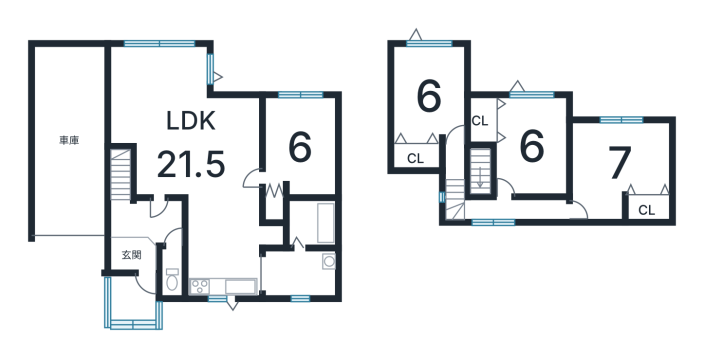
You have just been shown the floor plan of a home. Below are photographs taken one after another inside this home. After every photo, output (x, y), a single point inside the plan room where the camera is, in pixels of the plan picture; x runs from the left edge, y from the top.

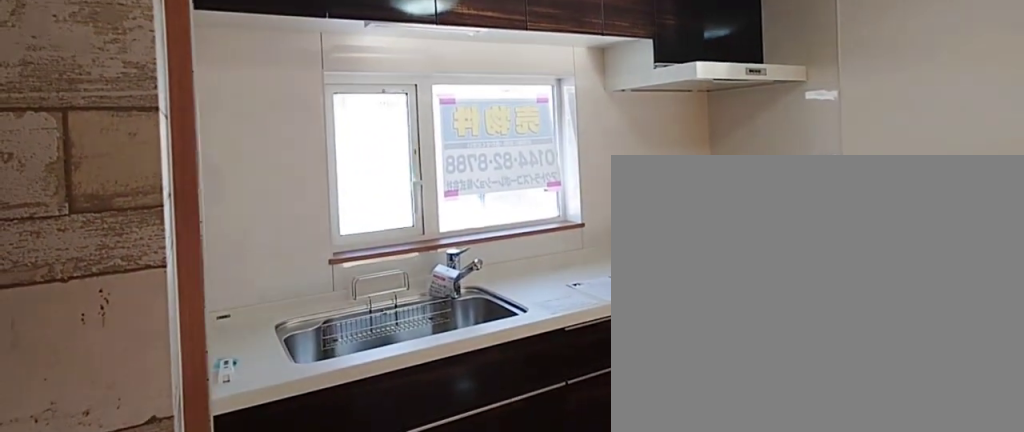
(225, 257)
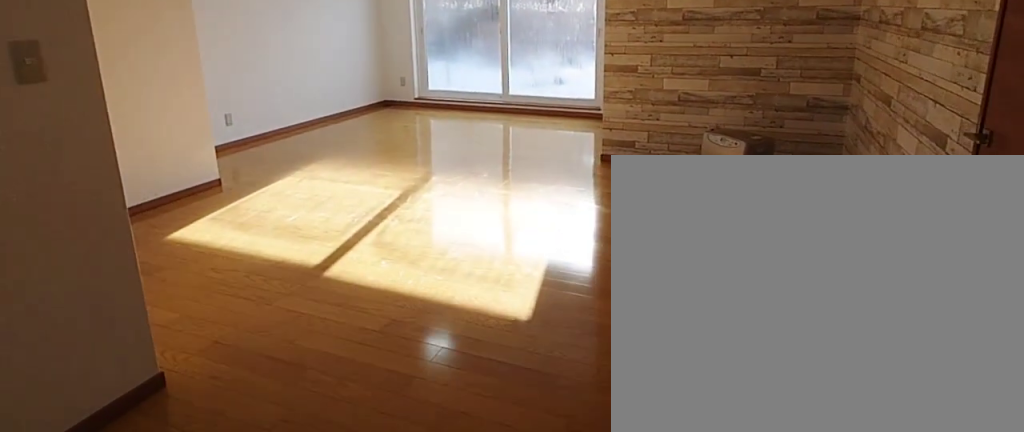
(198, 142)
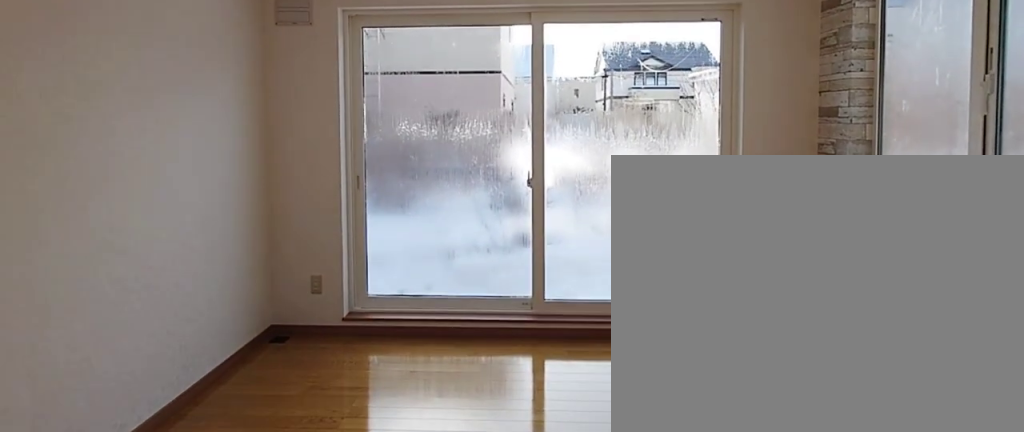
(198, 142)
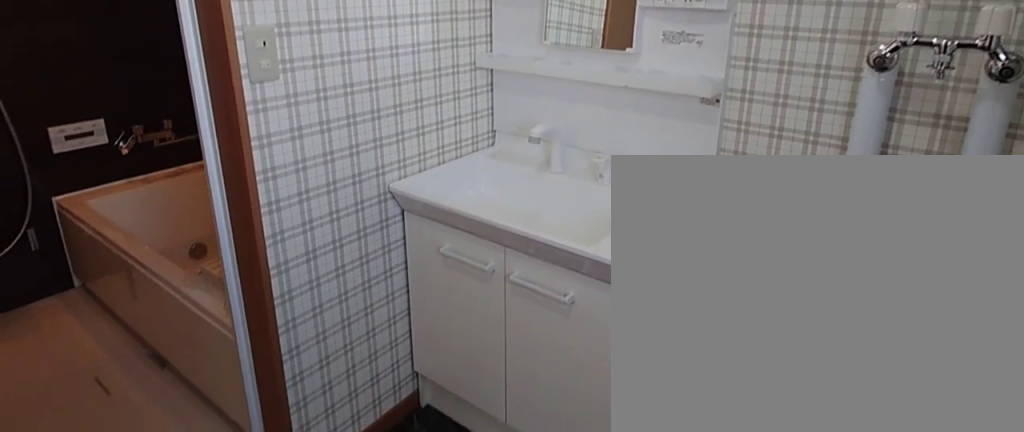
(300, 273)
